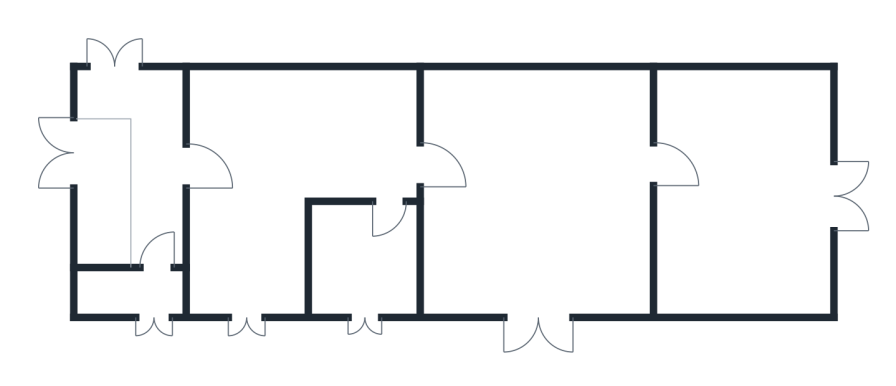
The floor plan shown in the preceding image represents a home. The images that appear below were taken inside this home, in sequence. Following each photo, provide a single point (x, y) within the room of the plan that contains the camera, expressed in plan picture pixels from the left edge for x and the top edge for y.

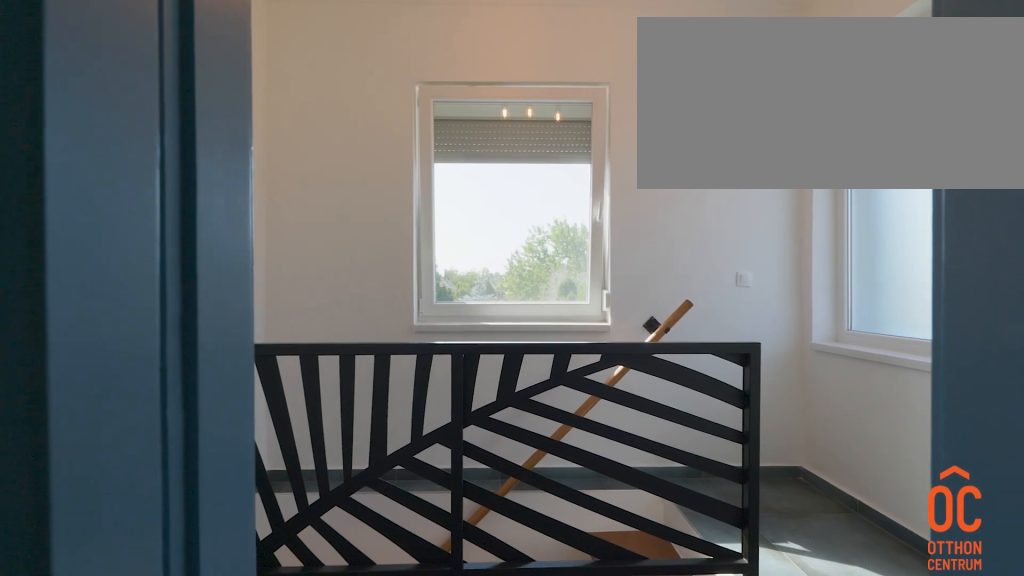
(145, 117)
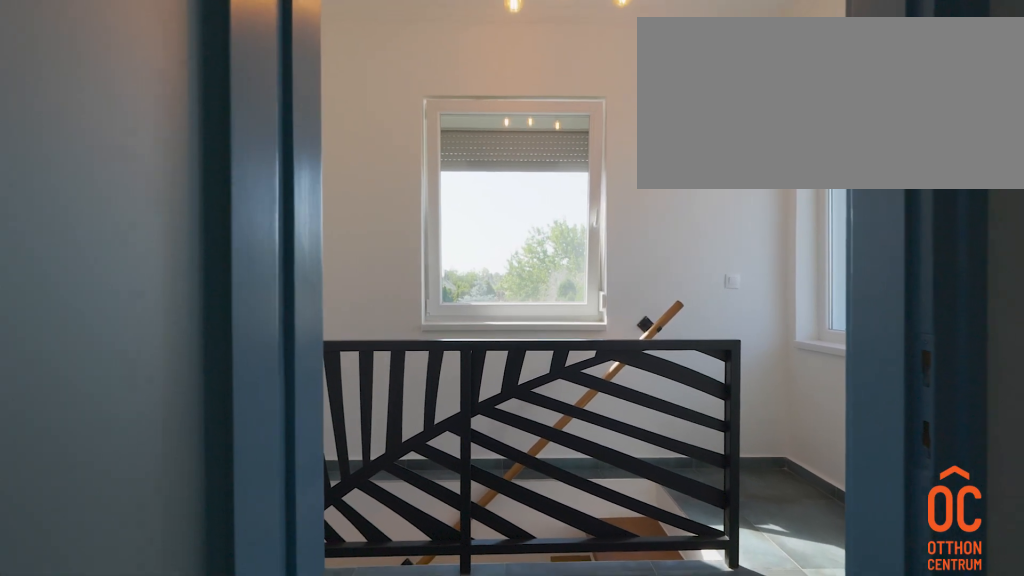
(145, 117)
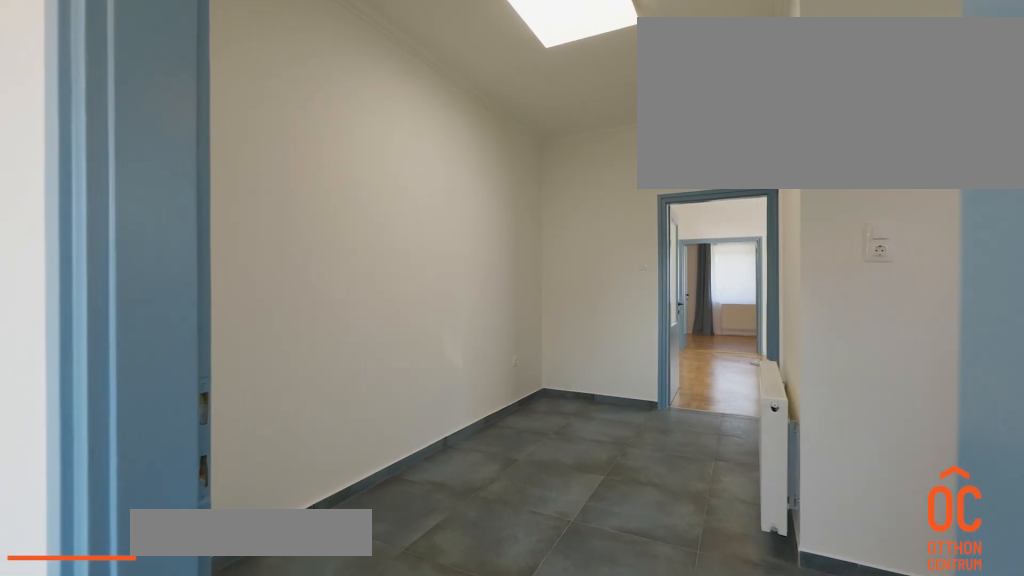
(301, 137)
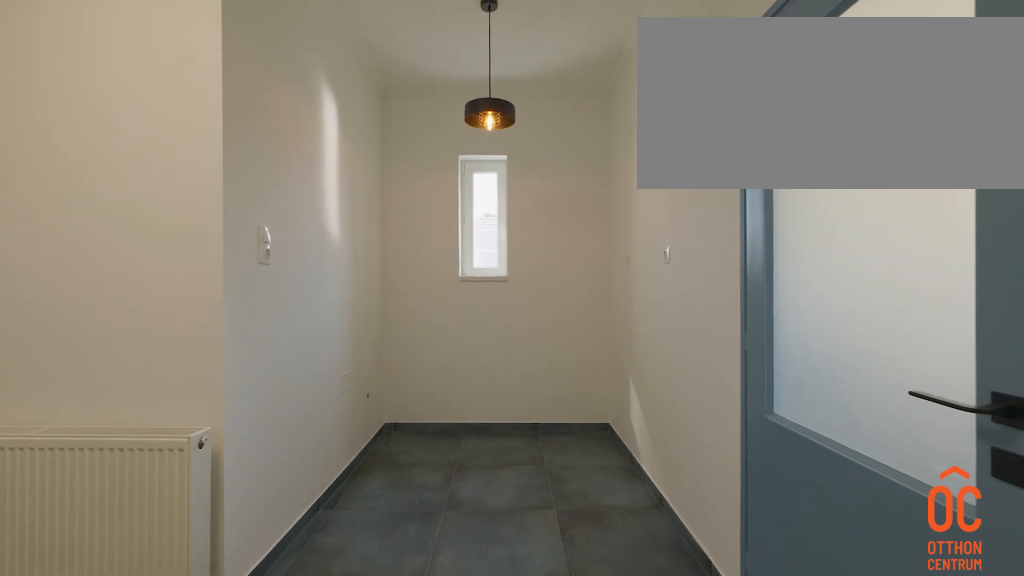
(301, 137)
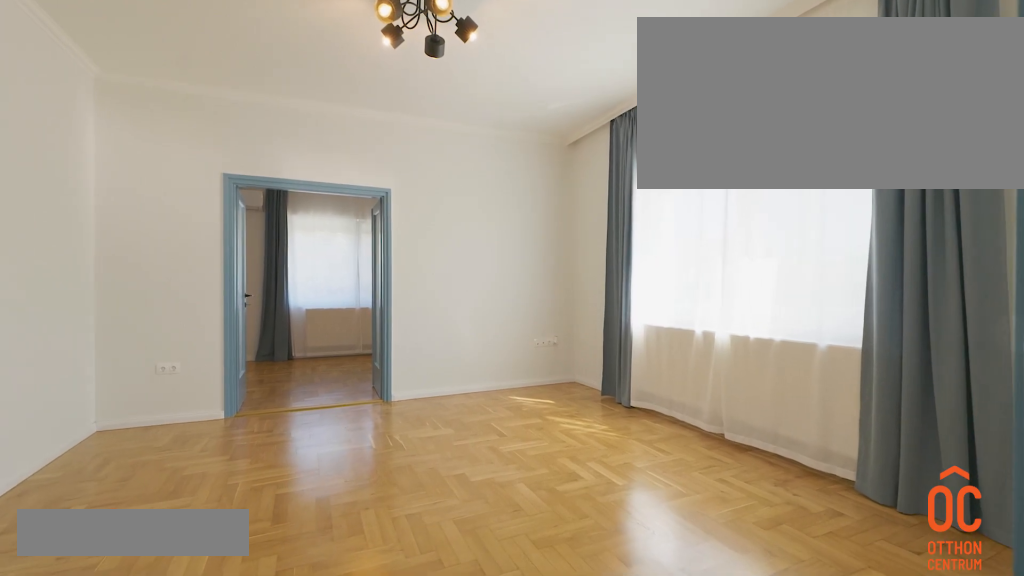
(535, 194)
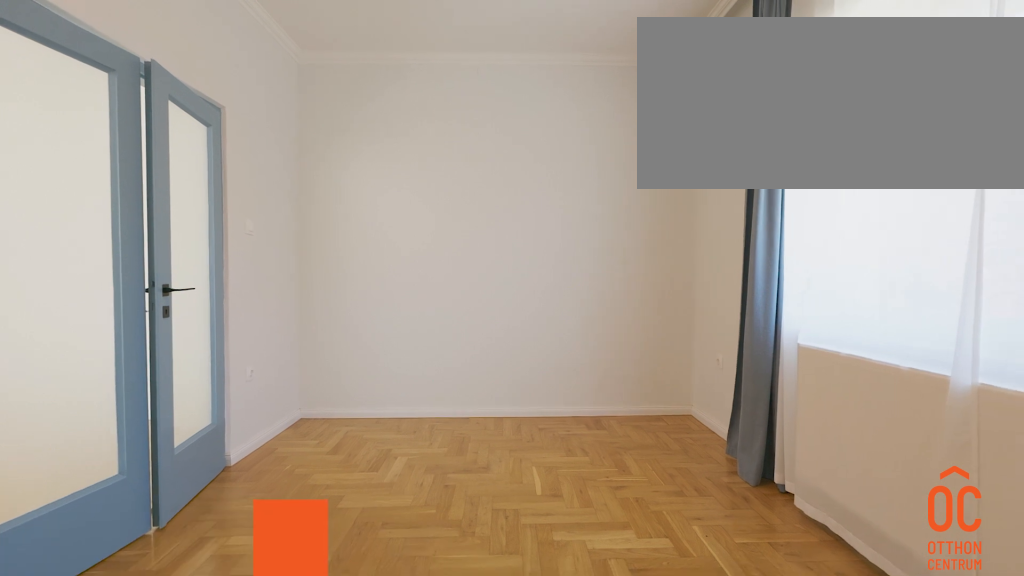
(741, 245)
